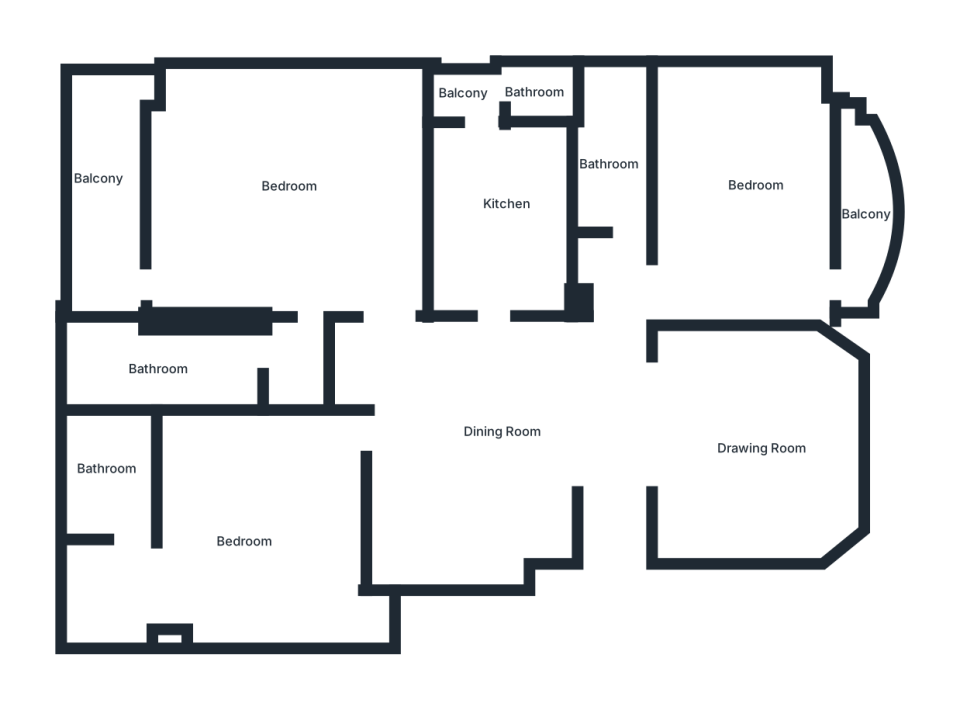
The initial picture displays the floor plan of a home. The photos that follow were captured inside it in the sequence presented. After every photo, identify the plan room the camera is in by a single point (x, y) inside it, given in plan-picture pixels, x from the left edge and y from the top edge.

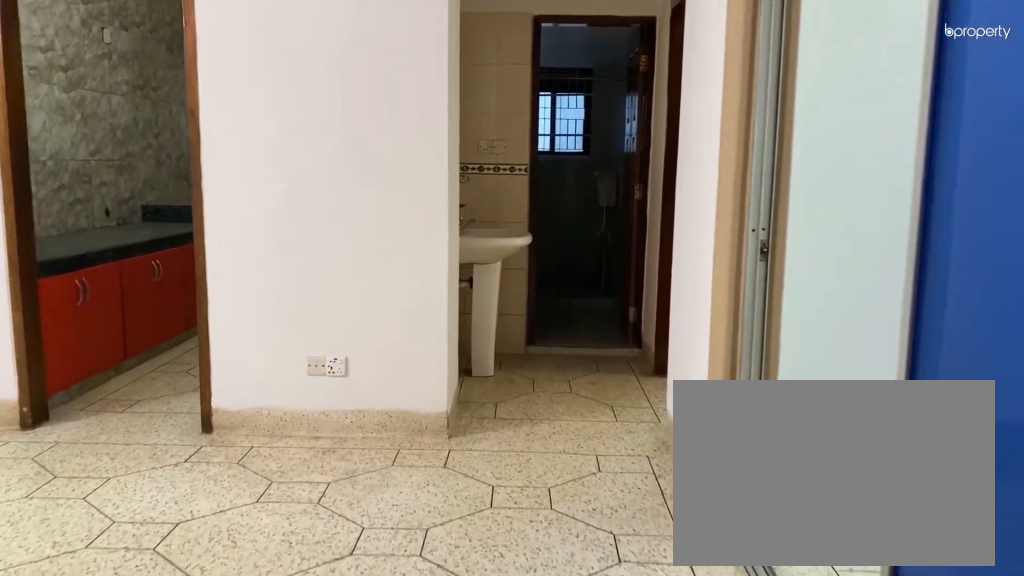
(613, 471)
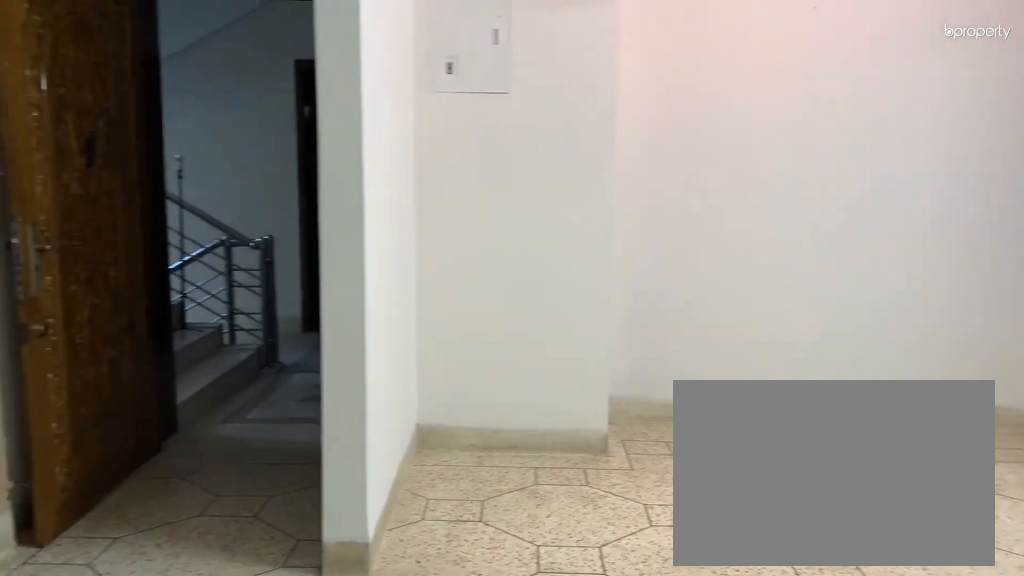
(475, 439)
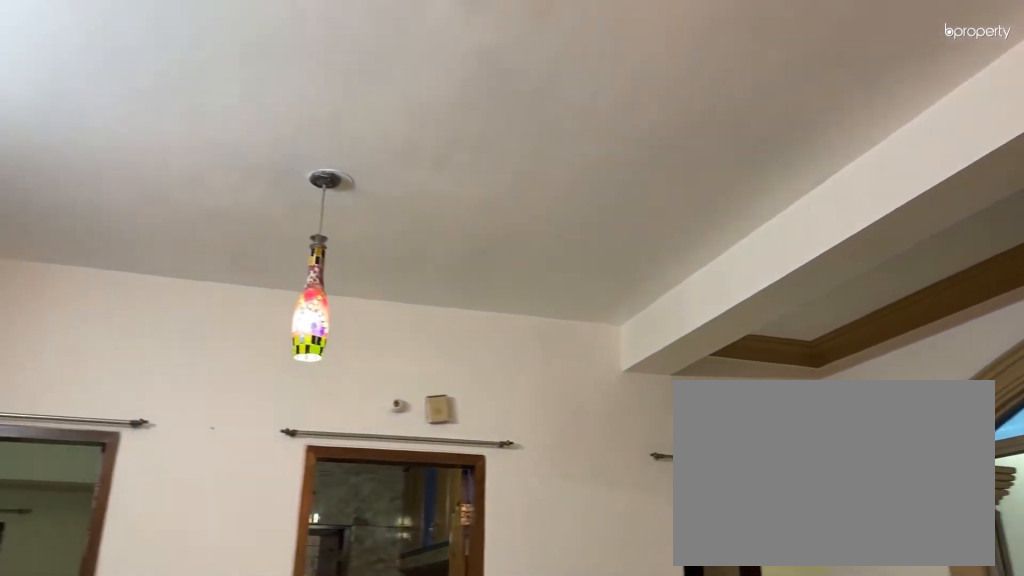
(475, 439)
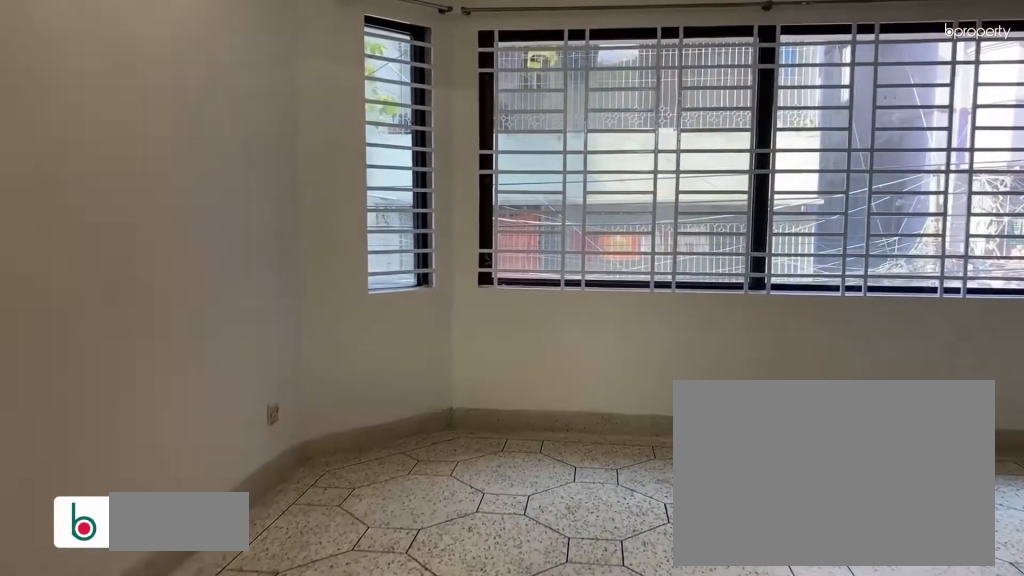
(676, 445)
